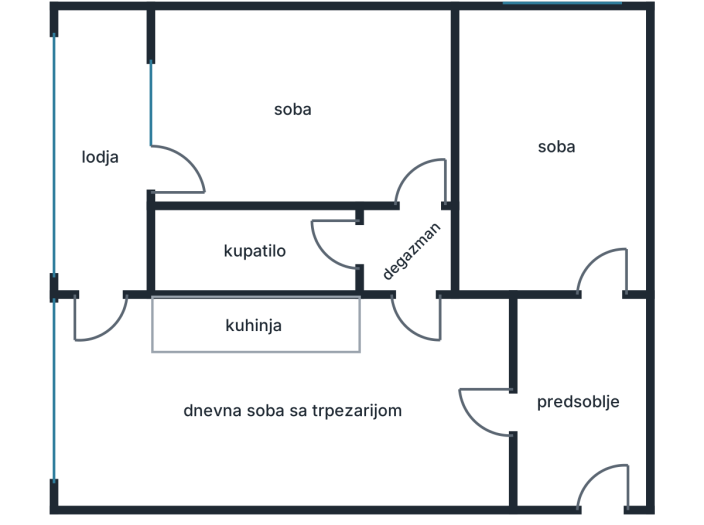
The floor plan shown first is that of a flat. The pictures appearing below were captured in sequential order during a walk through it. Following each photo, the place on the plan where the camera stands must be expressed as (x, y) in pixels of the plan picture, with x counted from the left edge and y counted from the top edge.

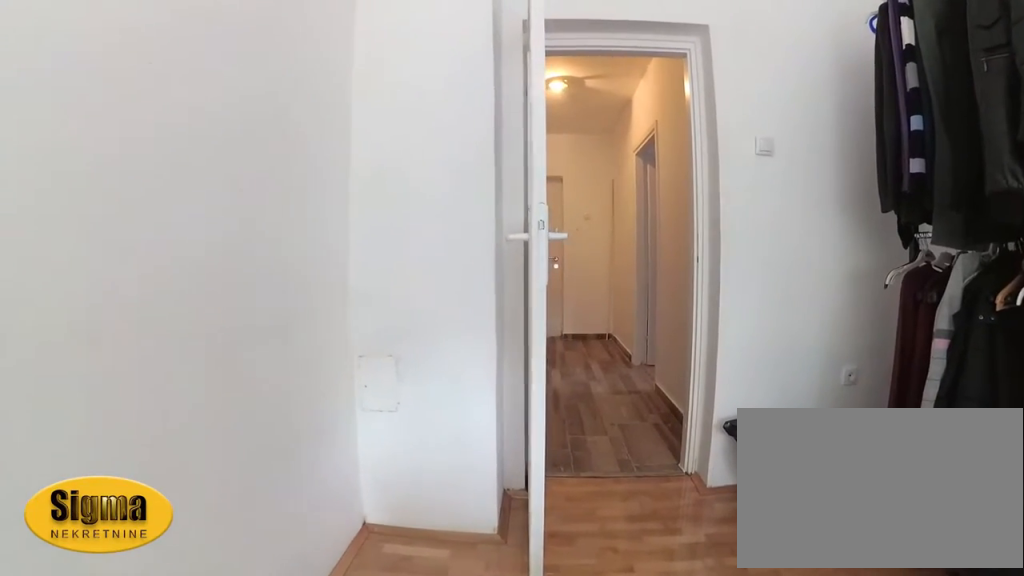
(607, 156)
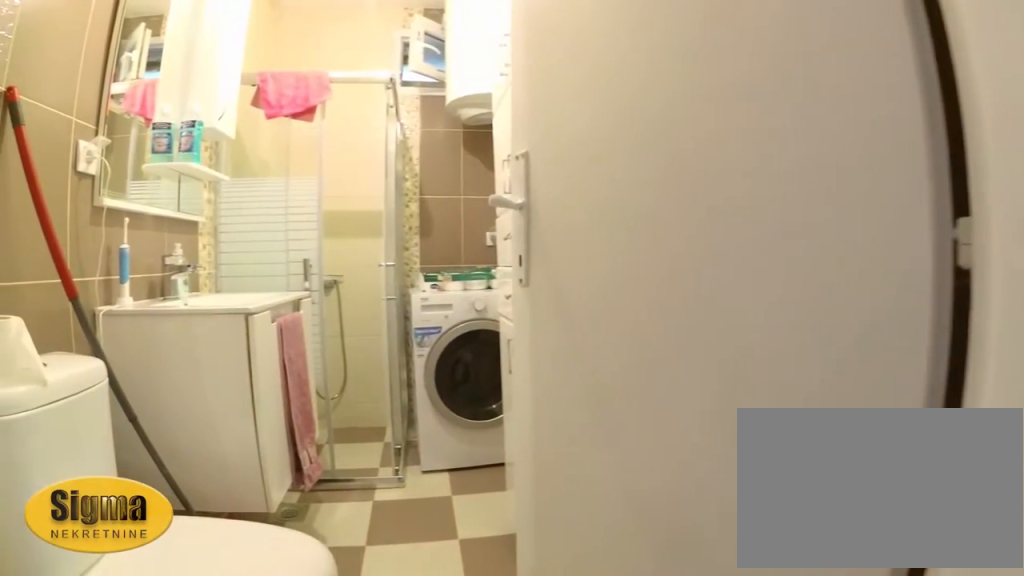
(405, 259)
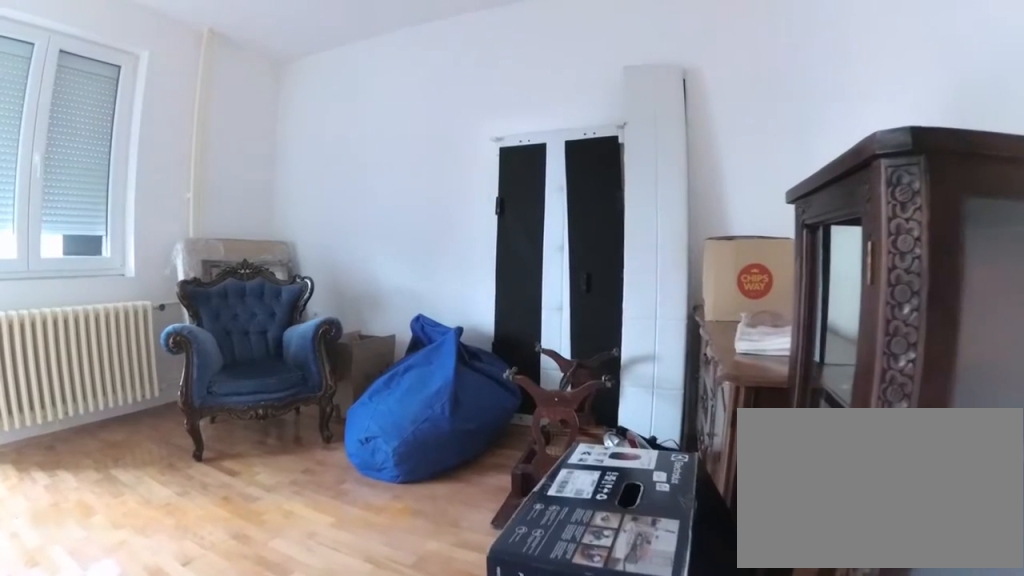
(420, 197)
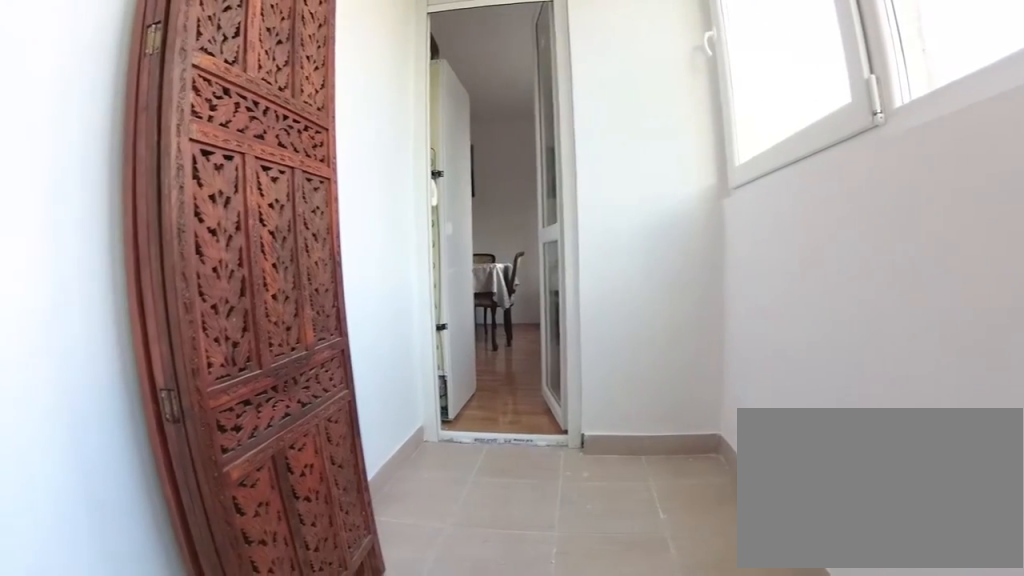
(101, 166)
